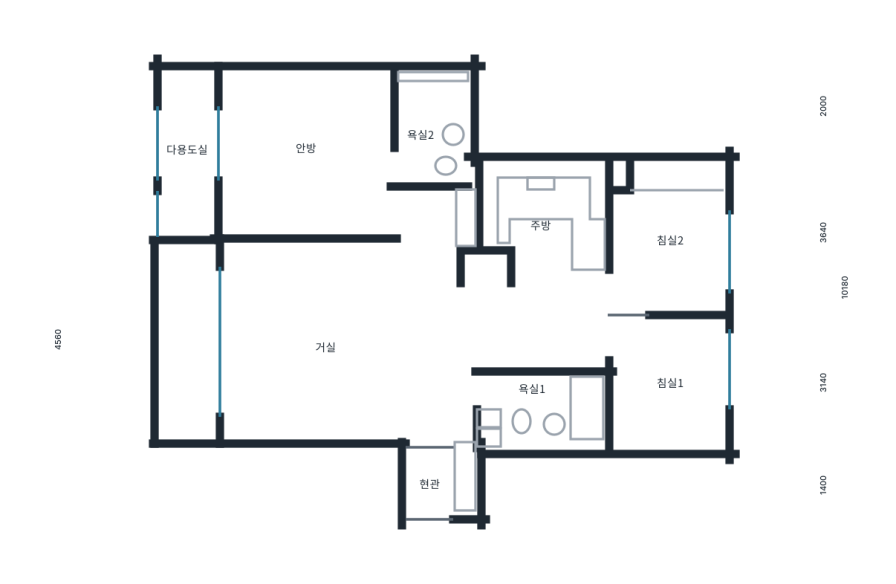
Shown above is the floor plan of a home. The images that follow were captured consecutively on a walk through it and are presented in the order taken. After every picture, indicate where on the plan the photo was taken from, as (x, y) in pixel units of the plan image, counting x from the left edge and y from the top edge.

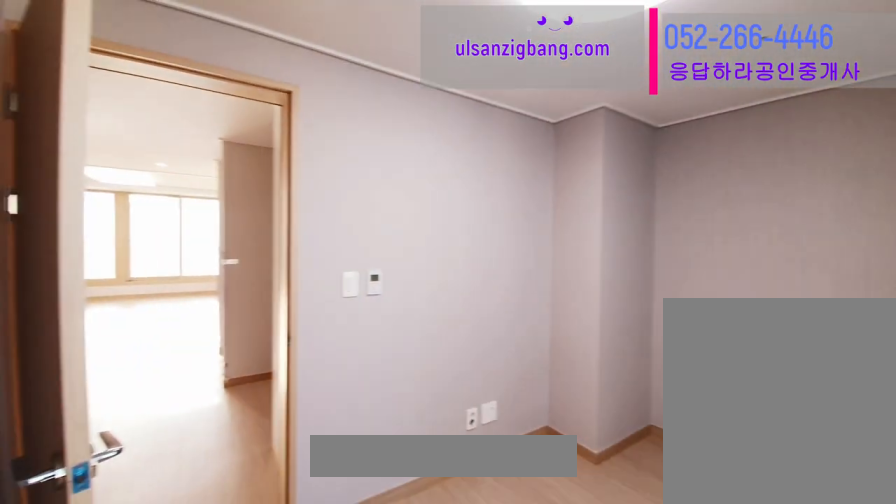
(684, 250)
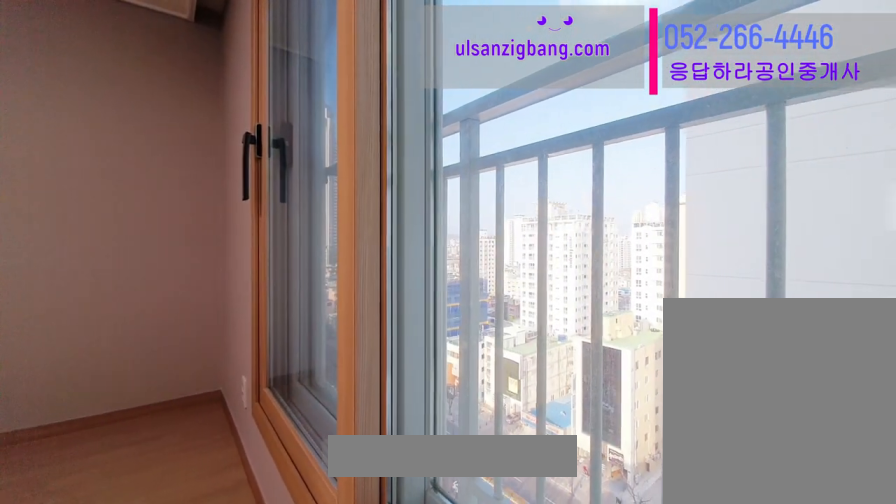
(686, 248)
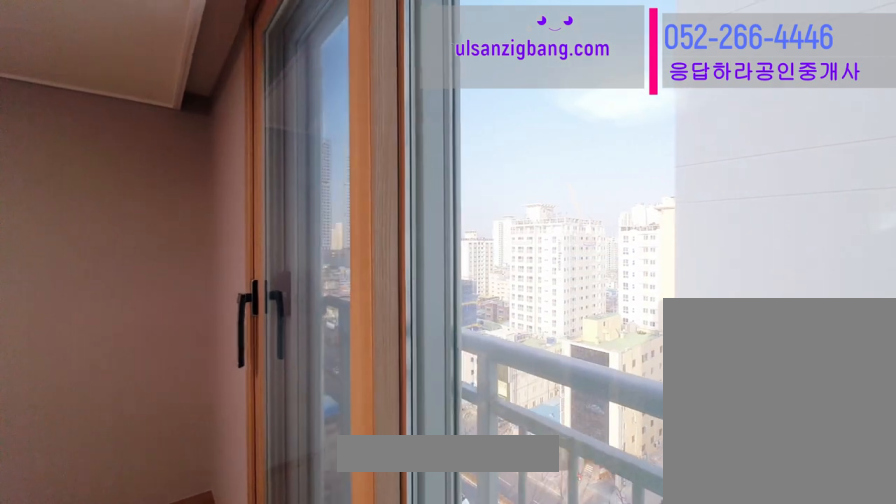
(686, 248)
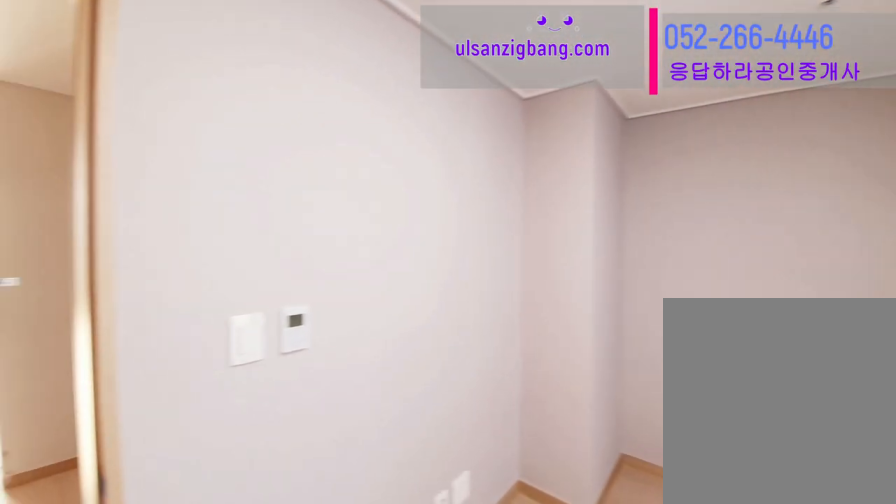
(686, 248)
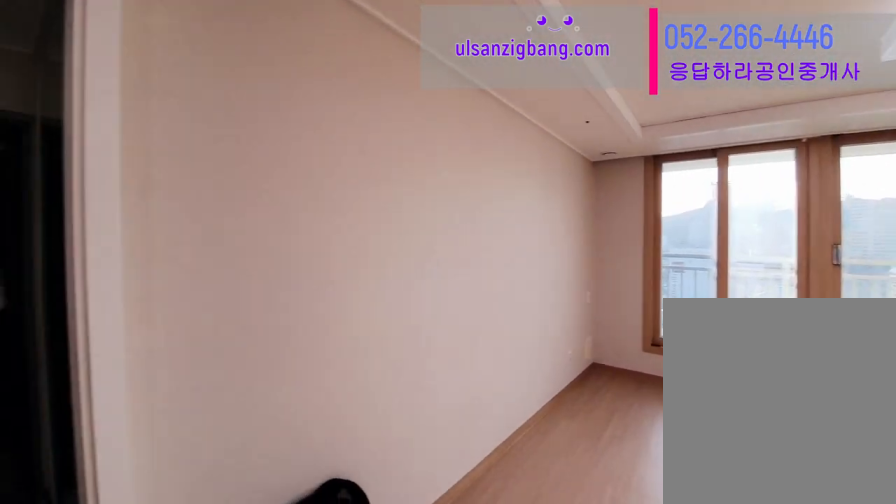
(402, 357)
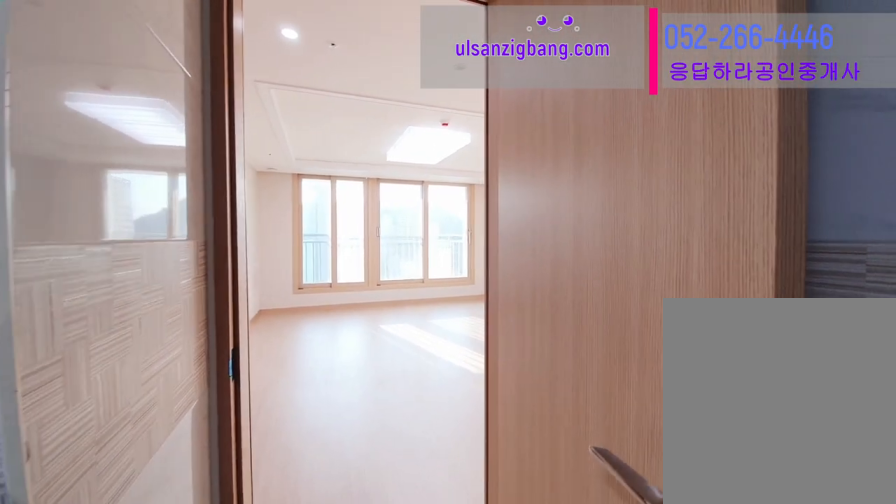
(538, 408)
